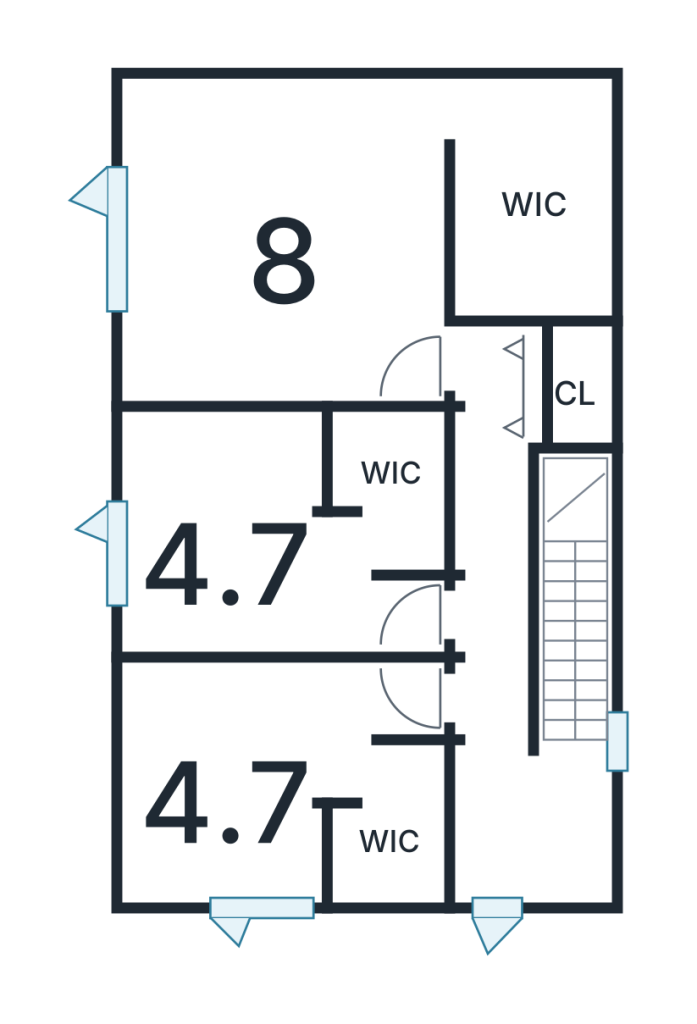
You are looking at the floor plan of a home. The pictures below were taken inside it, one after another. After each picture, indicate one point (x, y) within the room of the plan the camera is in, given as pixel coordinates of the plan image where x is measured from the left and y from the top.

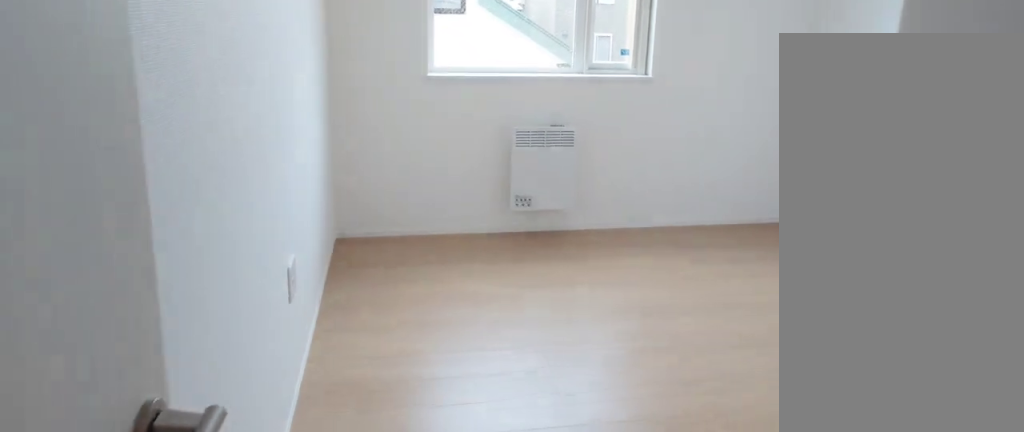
(258, 563)
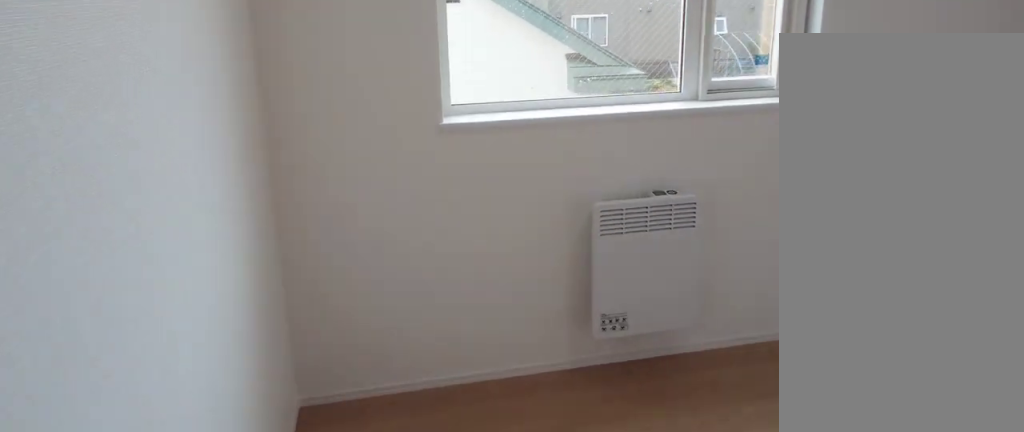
(258, 563)
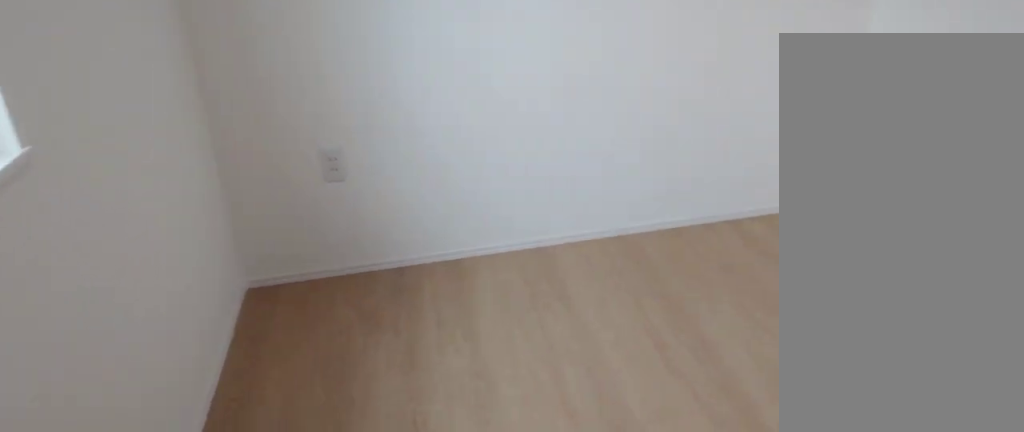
(258, 563)
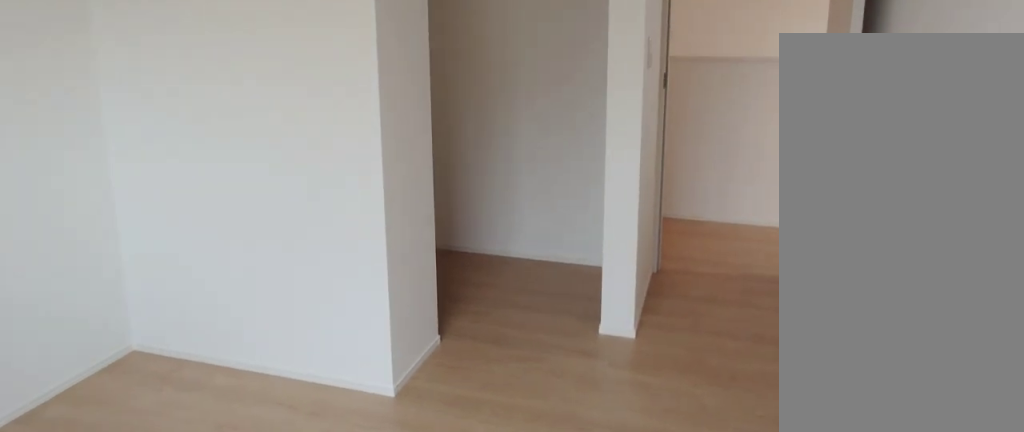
(258, 563)
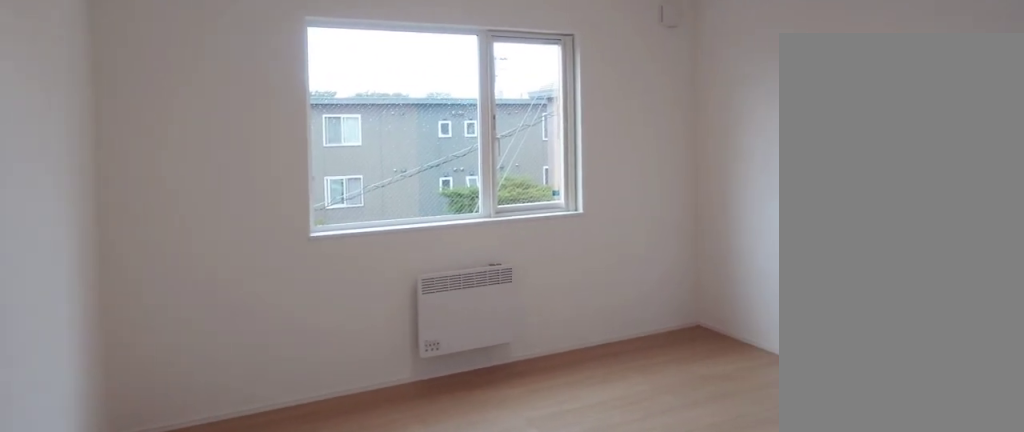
(260, 273)
